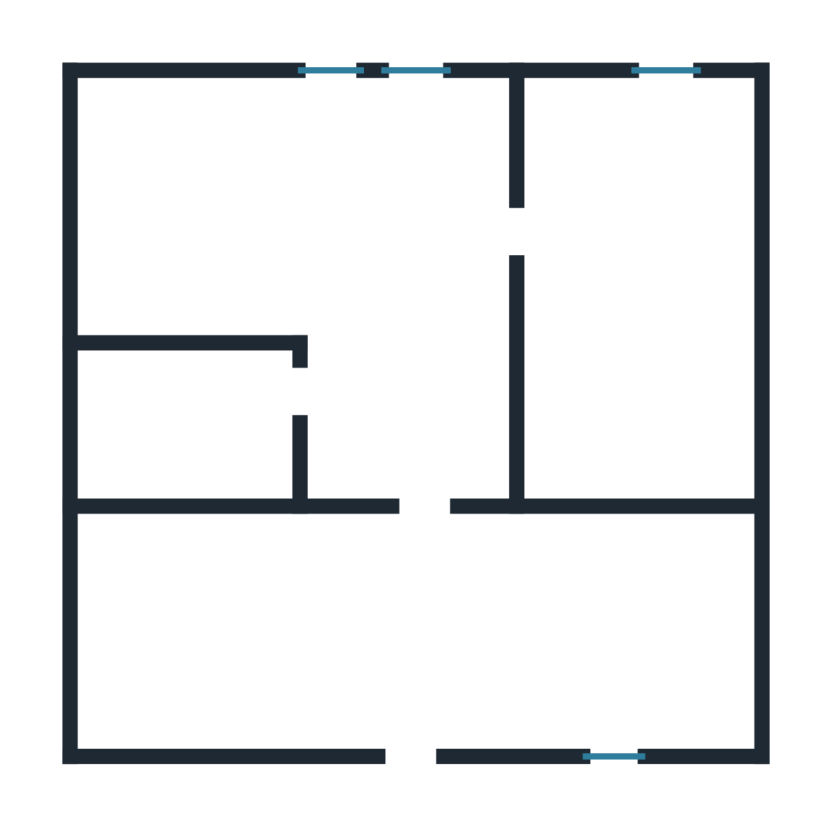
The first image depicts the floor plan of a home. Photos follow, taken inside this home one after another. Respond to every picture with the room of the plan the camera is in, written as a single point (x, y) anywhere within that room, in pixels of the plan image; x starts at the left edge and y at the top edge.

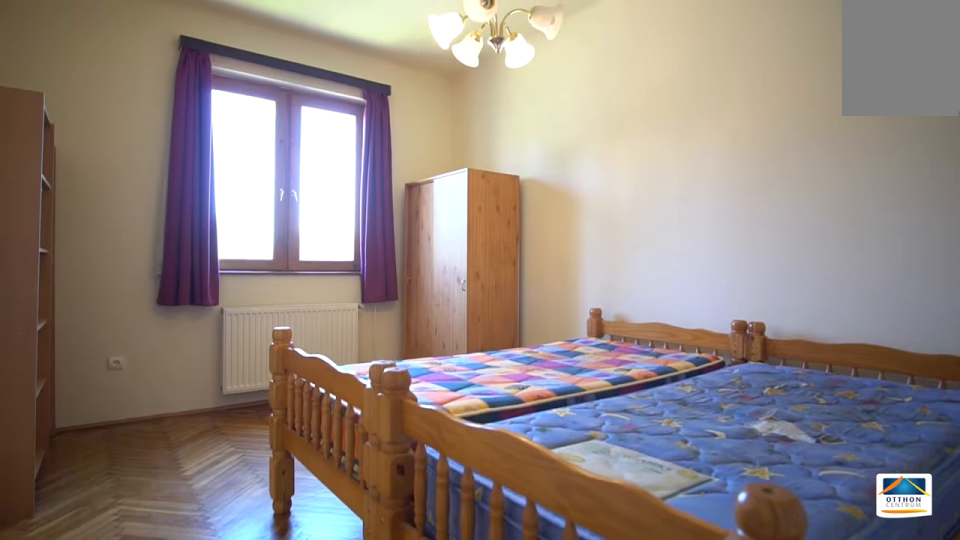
(643, 287)
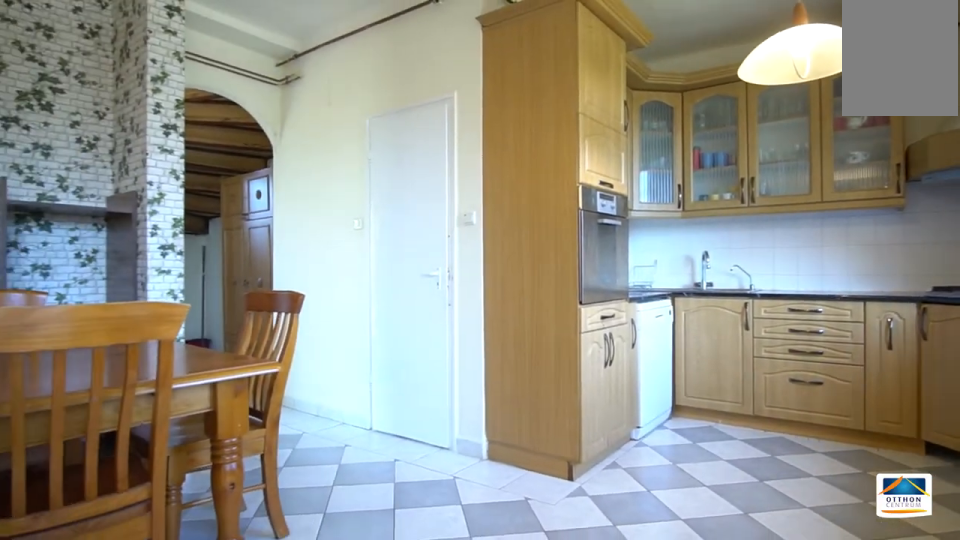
(436, 221)
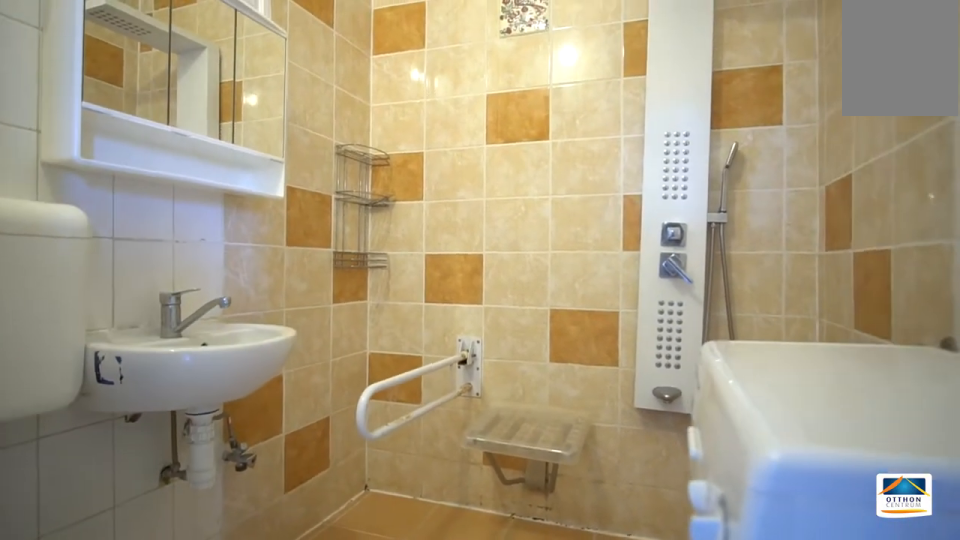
(200, 429)
